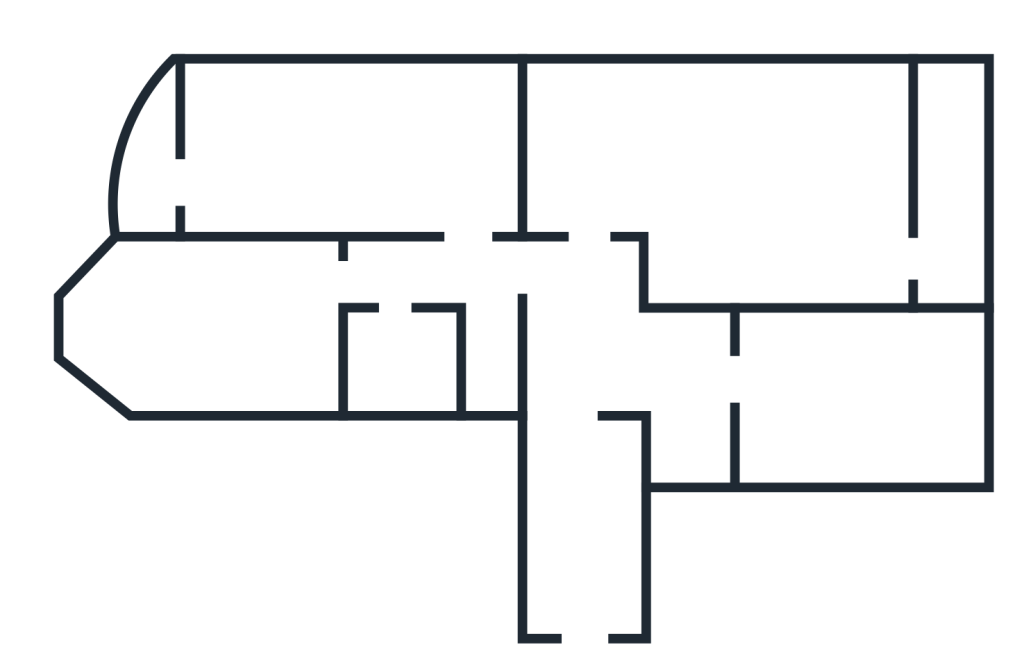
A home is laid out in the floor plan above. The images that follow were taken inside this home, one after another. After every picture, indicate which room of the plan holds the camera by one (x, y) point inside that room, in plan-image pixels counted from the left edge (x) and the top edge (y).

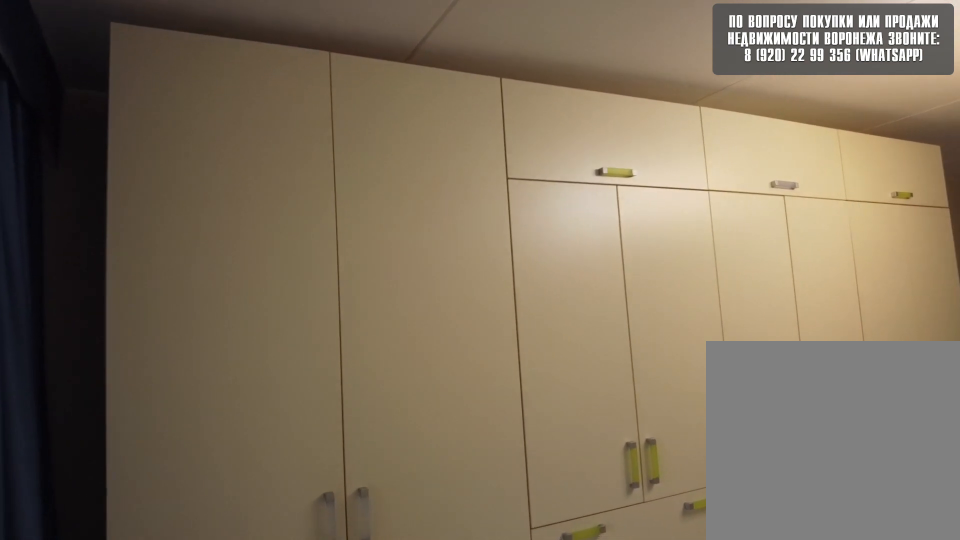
(421, 162)
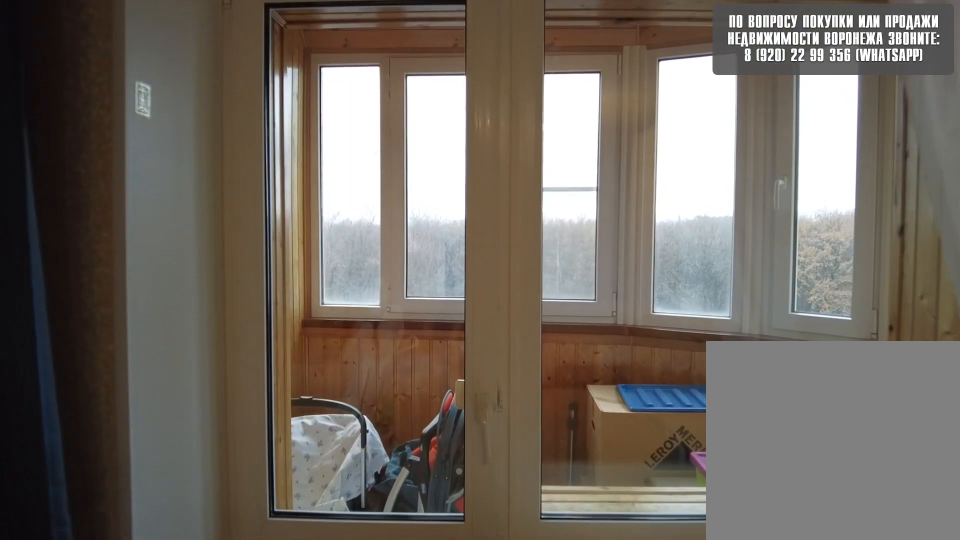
(249, 166)
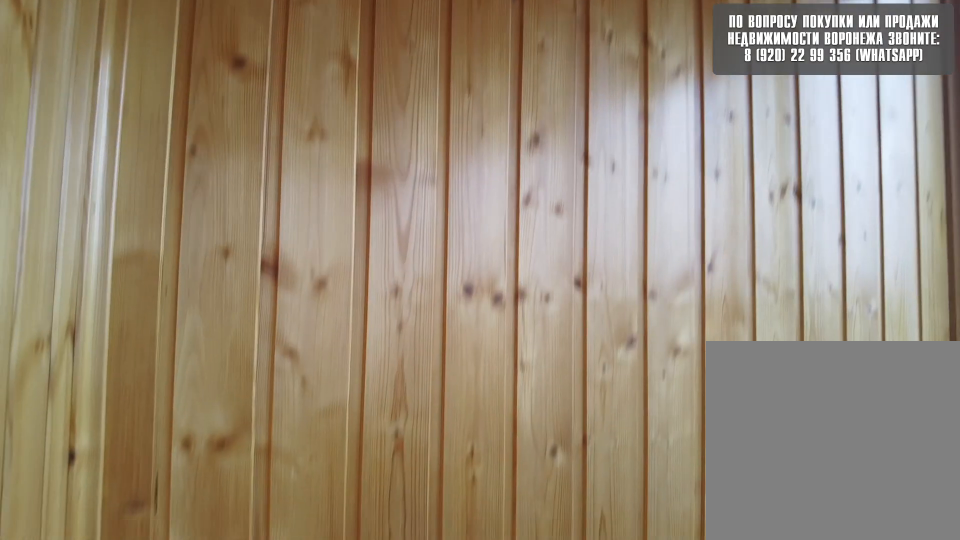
(159, 170)
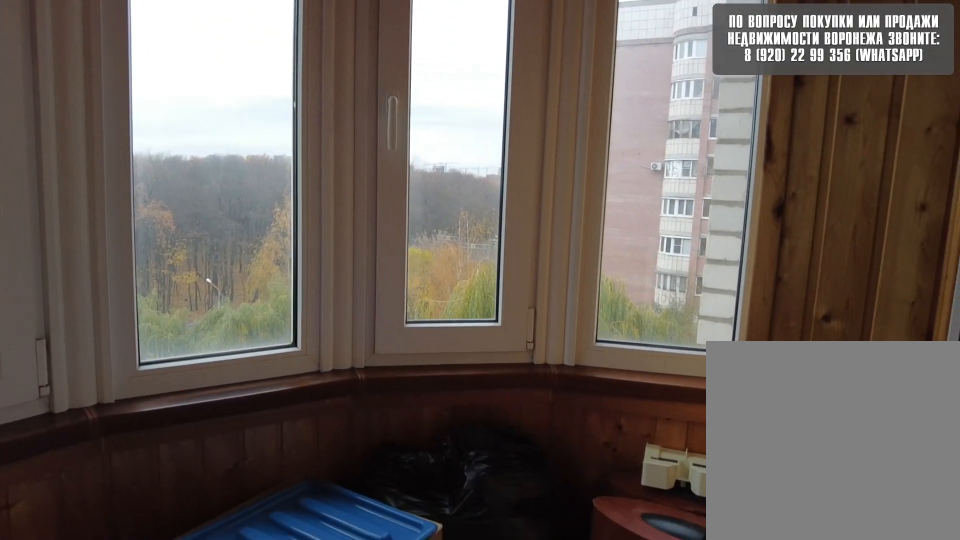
(159, 170)
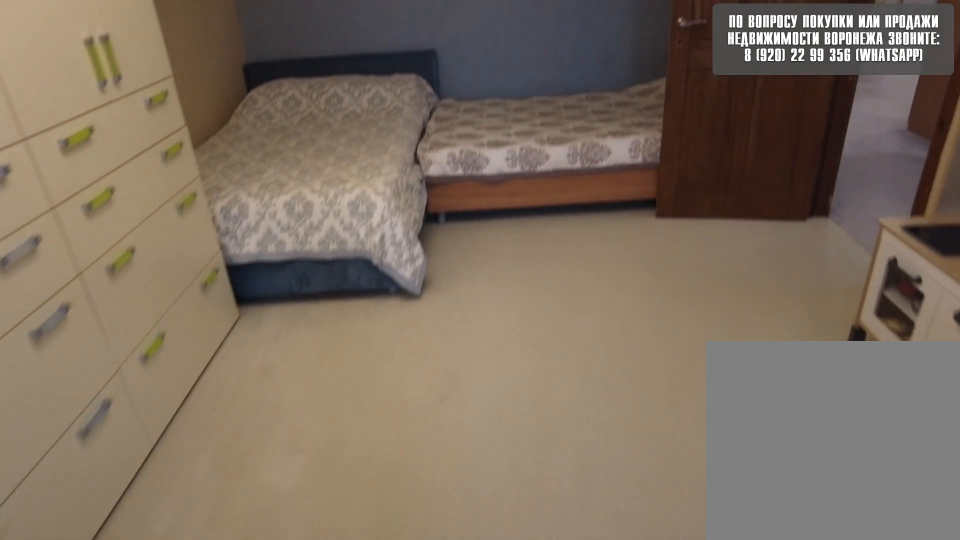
(237, 178)
